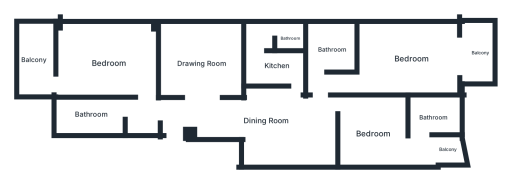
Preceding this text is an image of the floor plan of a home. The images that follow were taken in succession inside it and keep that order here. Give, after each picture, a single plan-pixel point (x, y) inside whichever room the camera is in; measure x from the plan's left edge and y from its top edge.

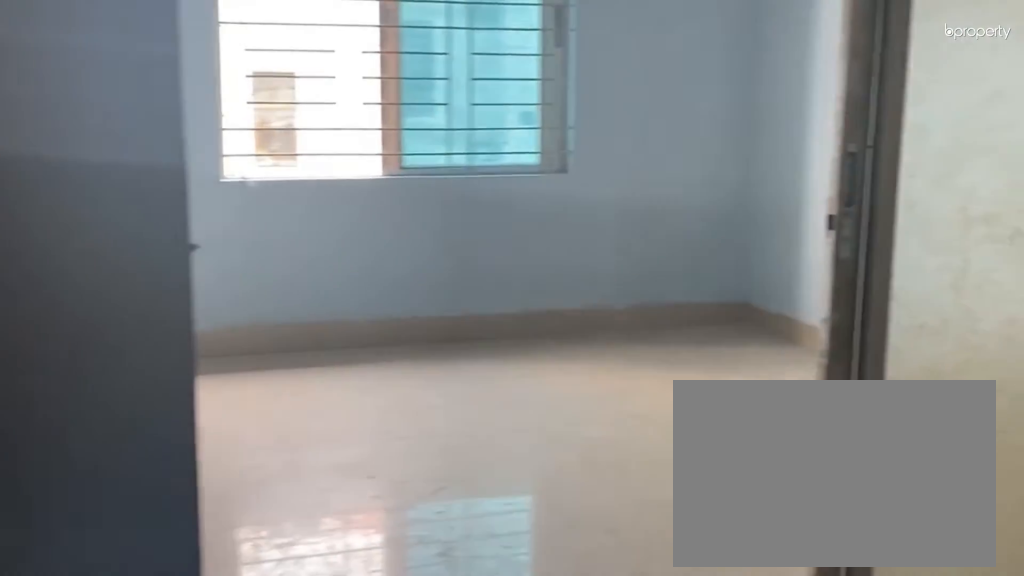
(191, 116)
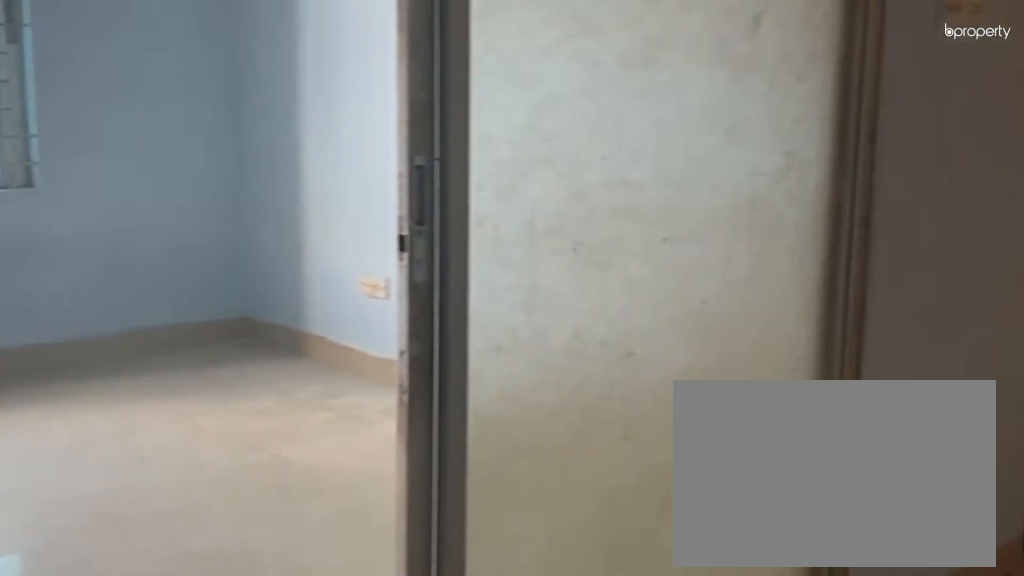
(191, 116)
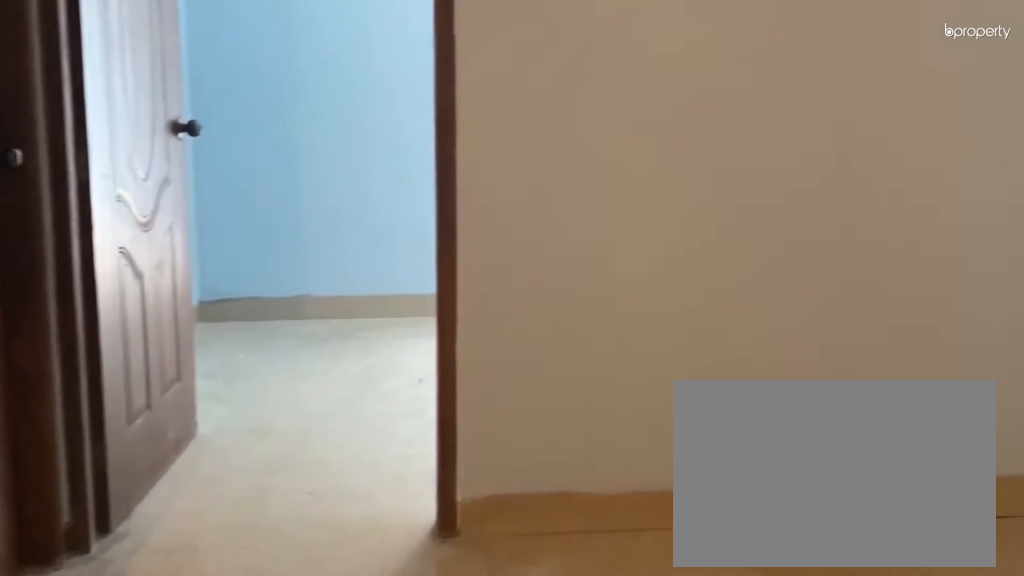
(265, 120)
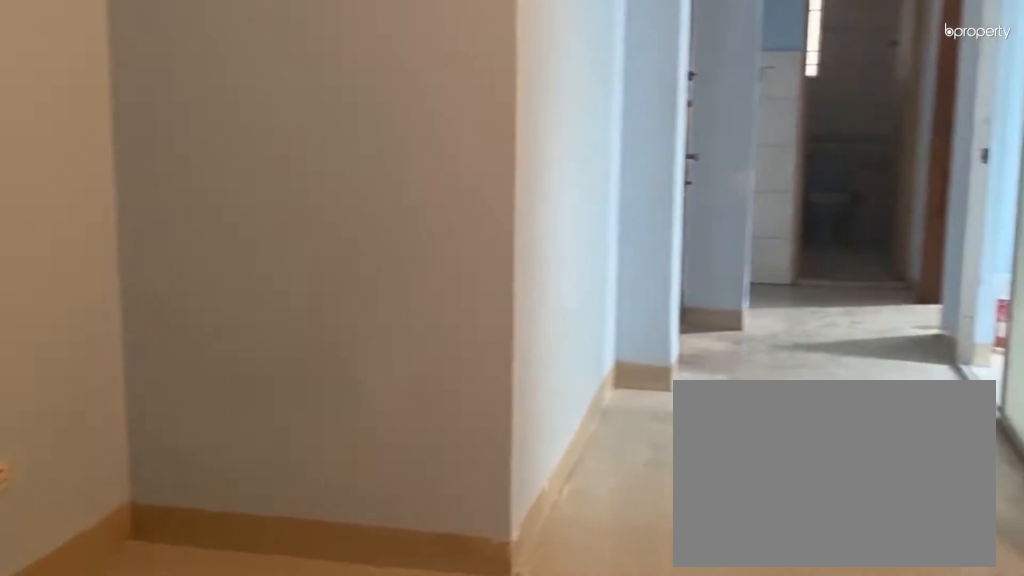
(265, 120)
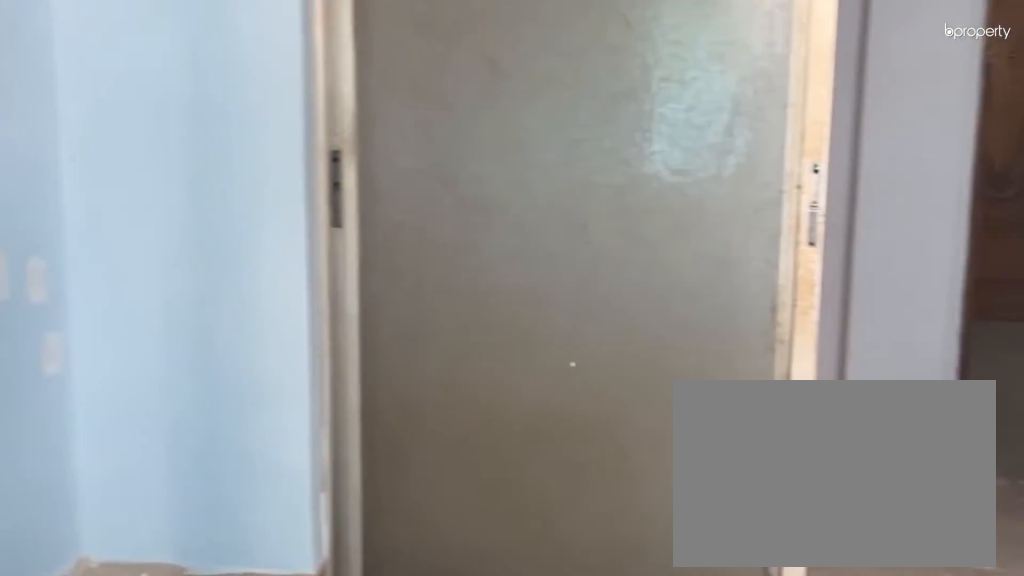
(202, 61)
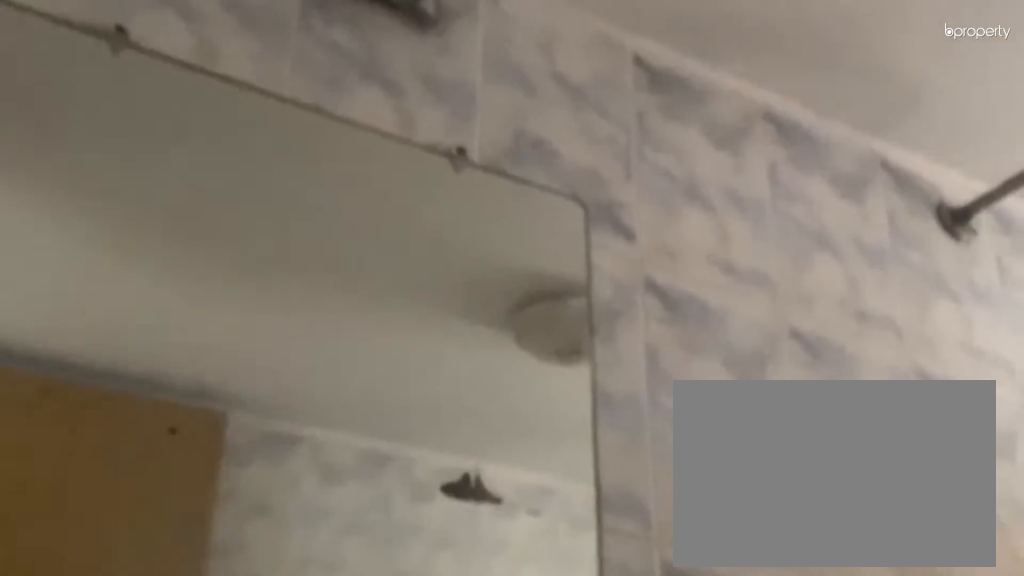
(91, 113)
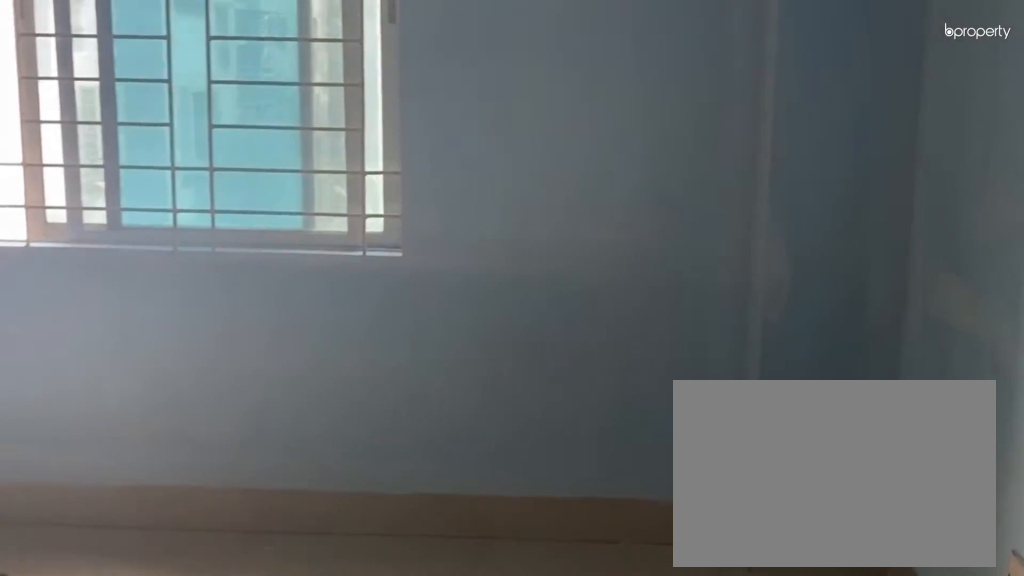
(108, 63)
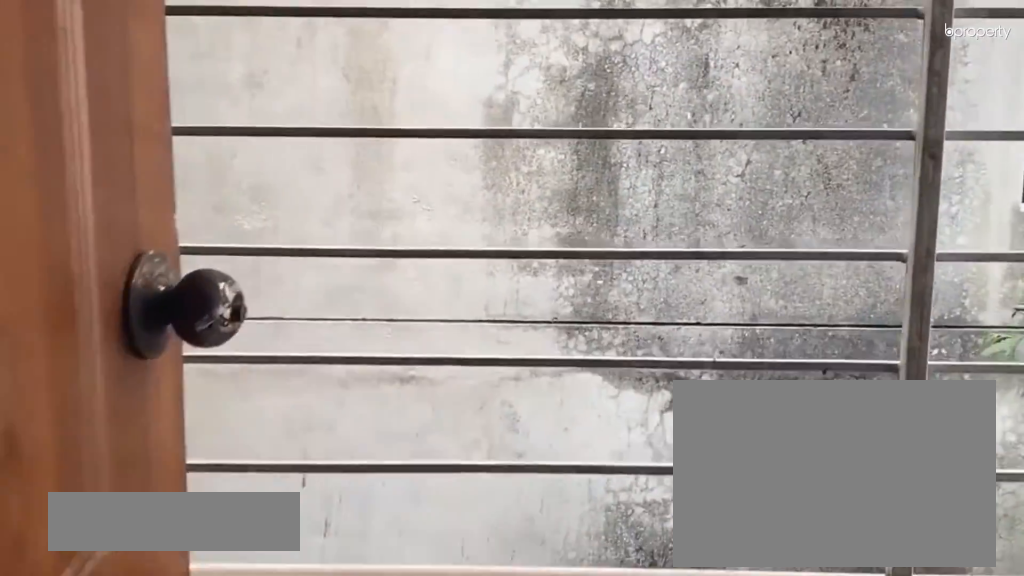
(33, 60)
